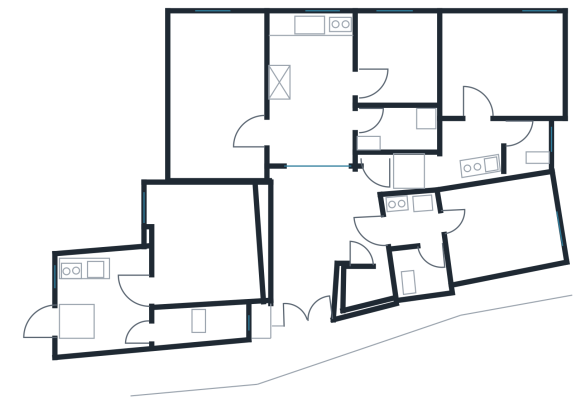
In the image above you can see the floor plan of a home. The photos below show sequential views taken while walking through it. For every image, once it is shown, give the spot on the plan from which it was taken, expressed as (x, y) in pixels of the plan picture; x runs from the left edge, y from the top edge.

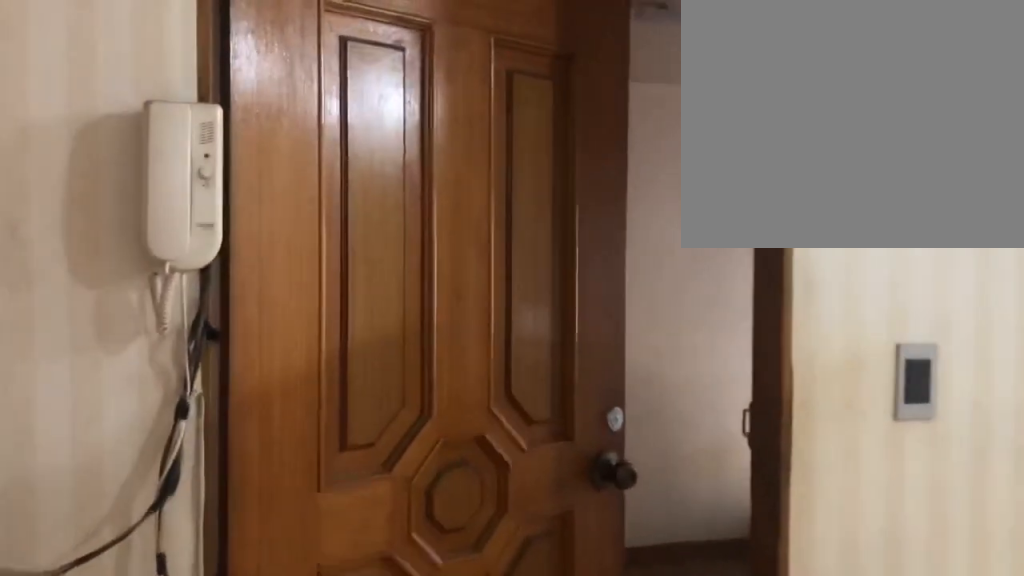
(276, 137)
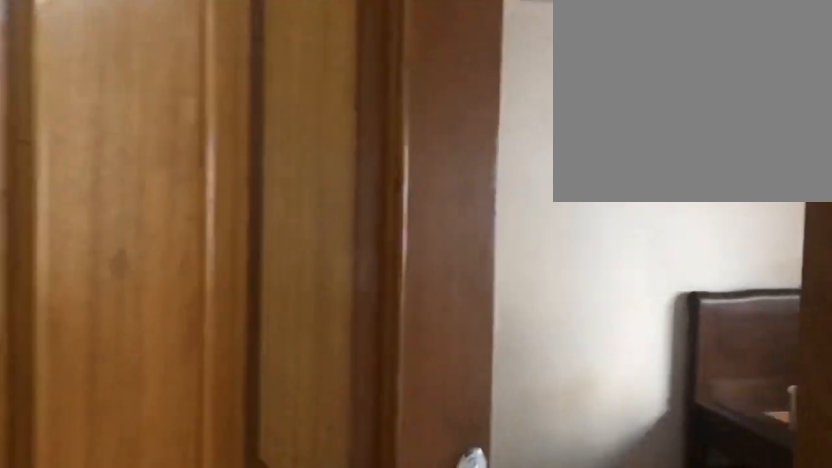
(256, 134)
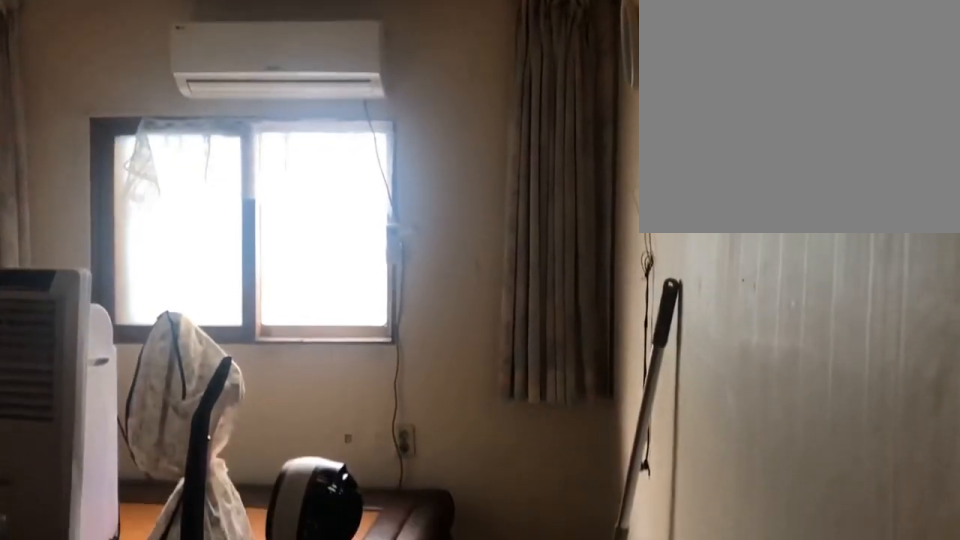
(239, 136)
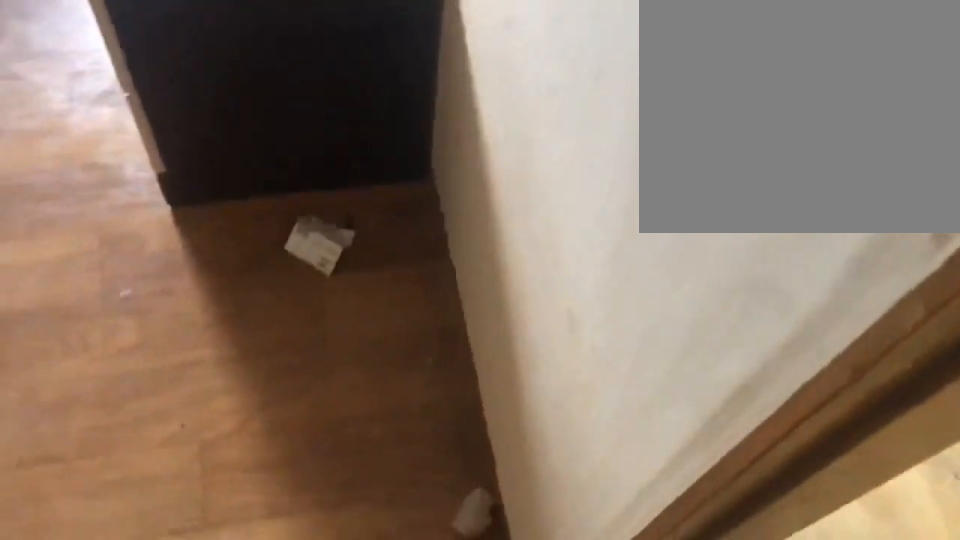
(230, 132)
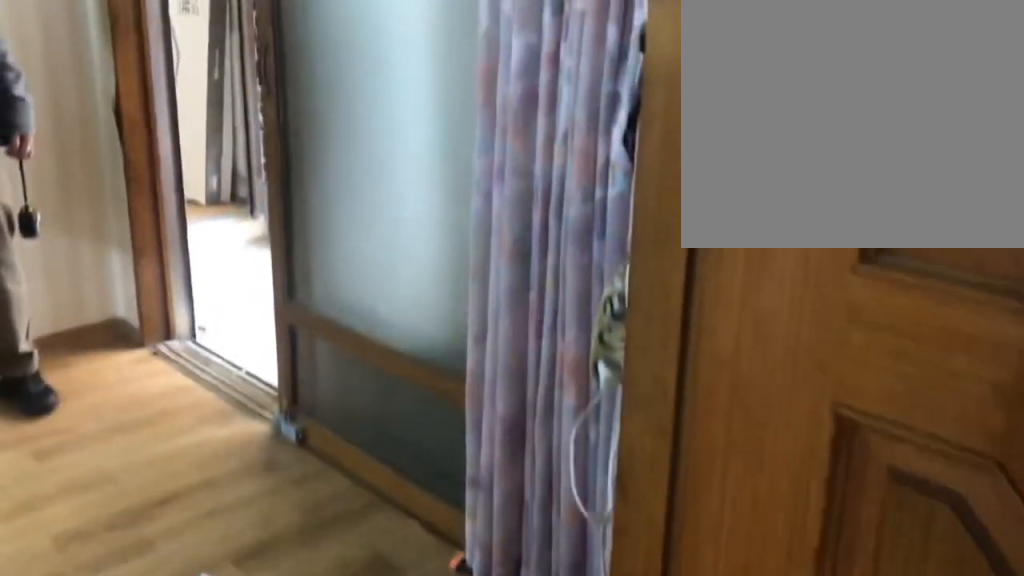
(241, 135)
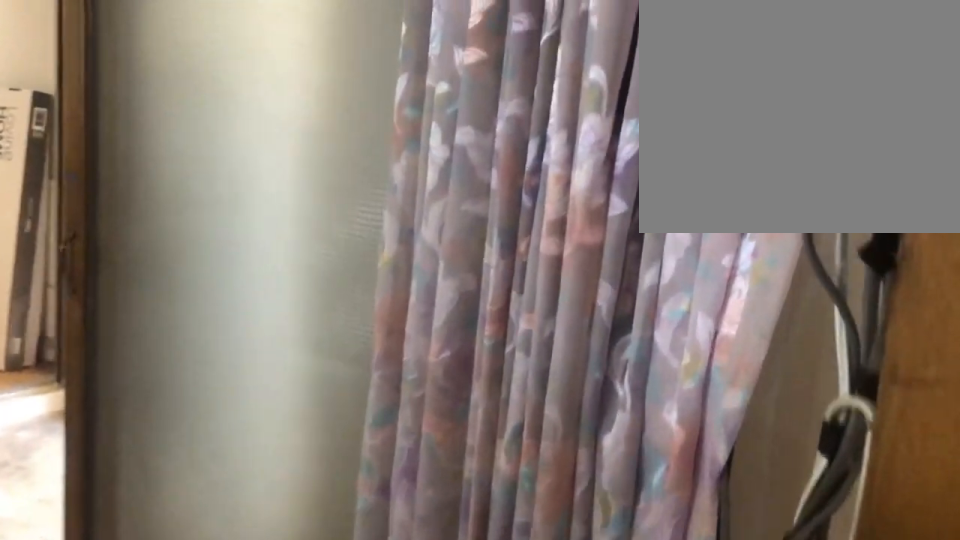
(268, 135)
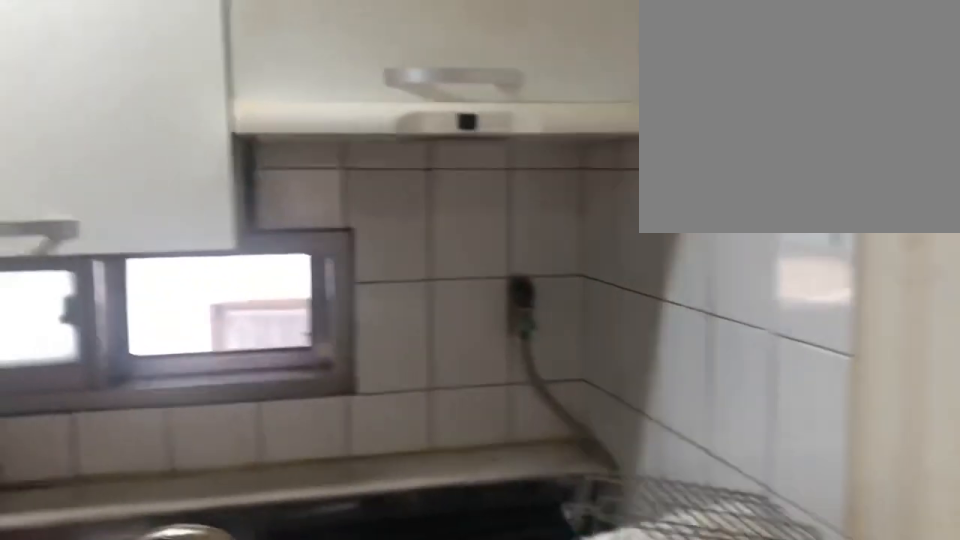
(325, 77)
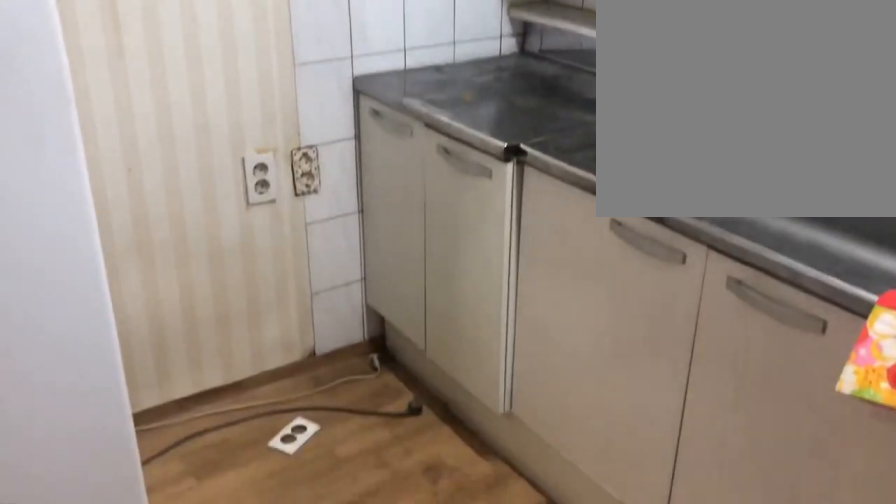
(337, 68)
